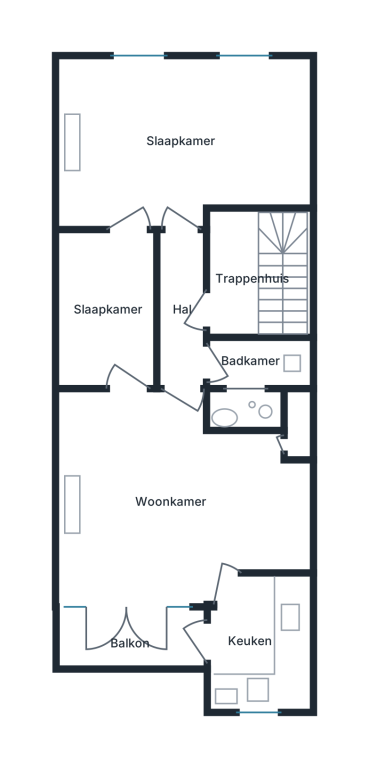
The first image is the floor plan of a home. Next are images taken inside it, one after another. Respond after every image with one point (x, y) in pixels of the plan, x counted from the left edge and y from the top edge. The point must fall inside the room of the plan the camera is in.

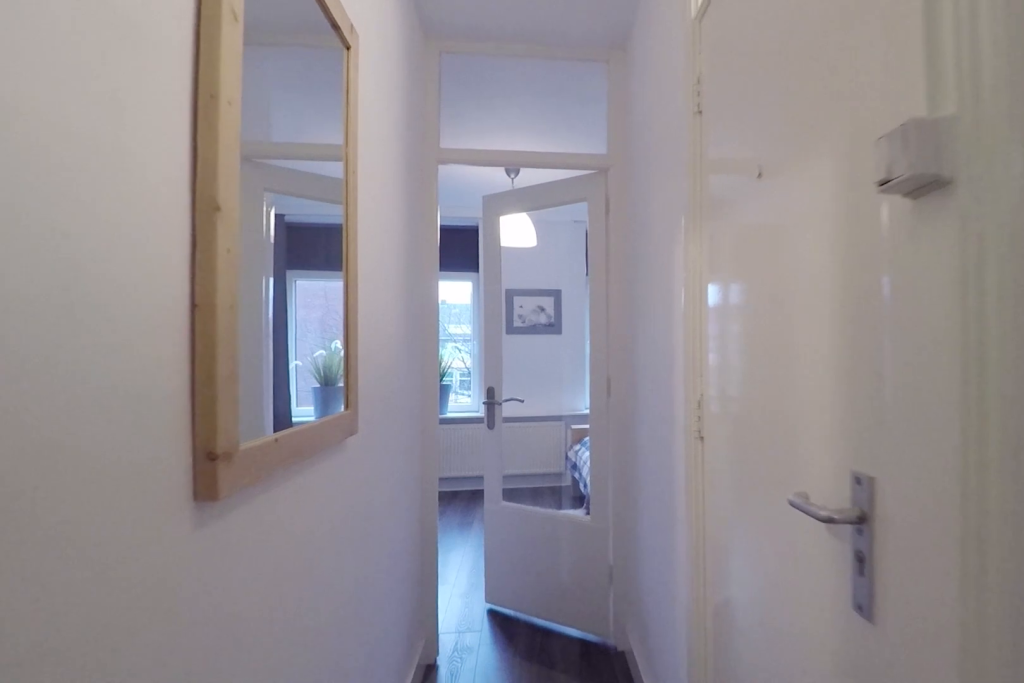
(182, 310)
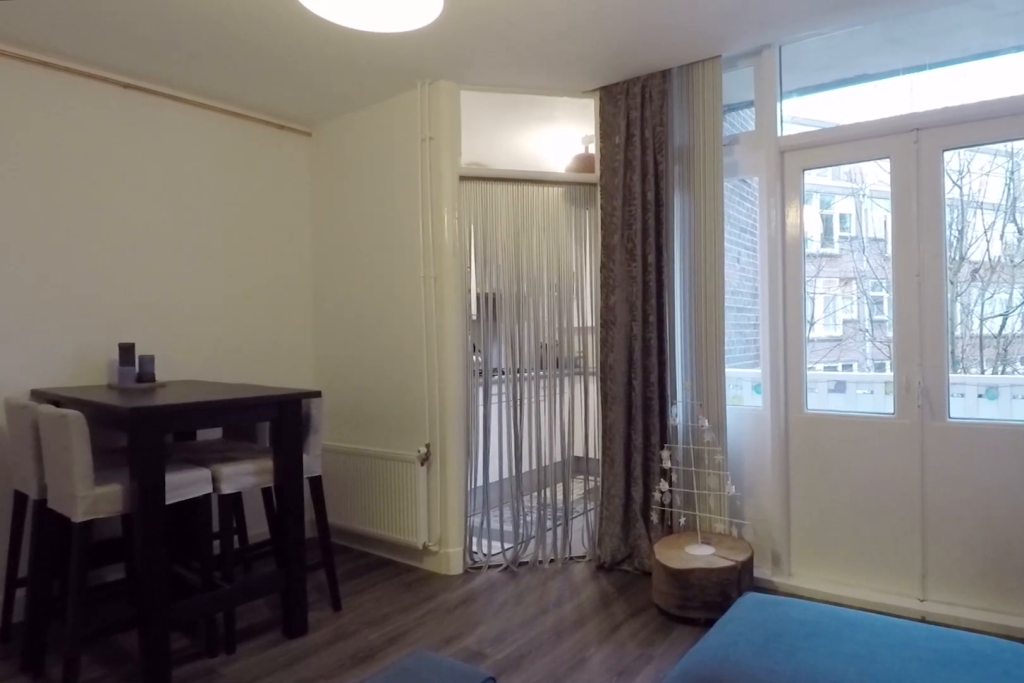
(173, 499)
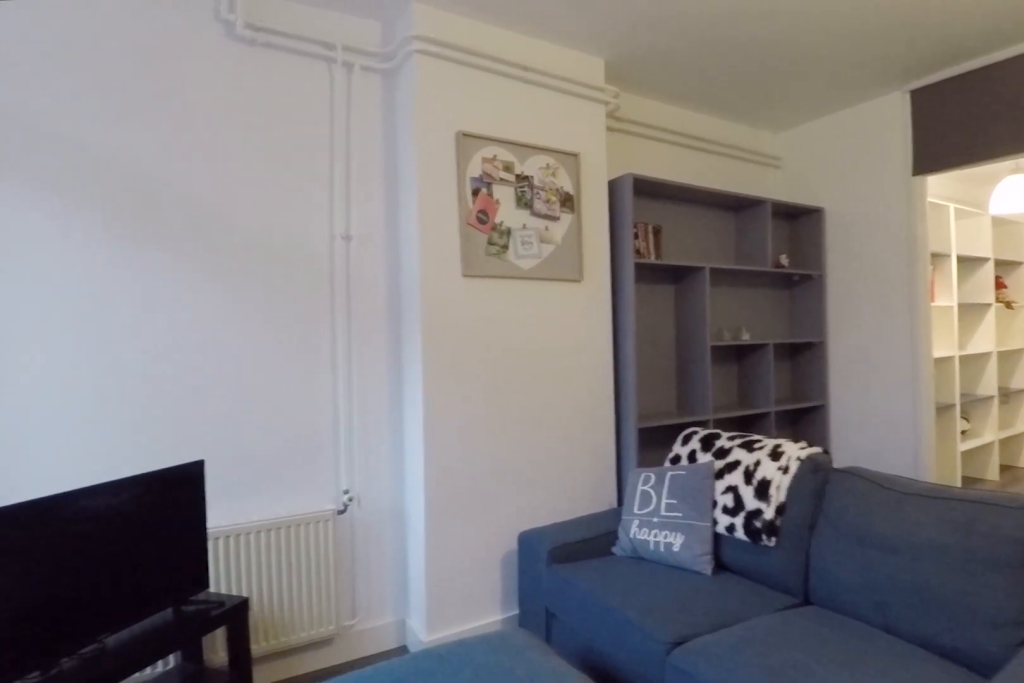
(173, 499)
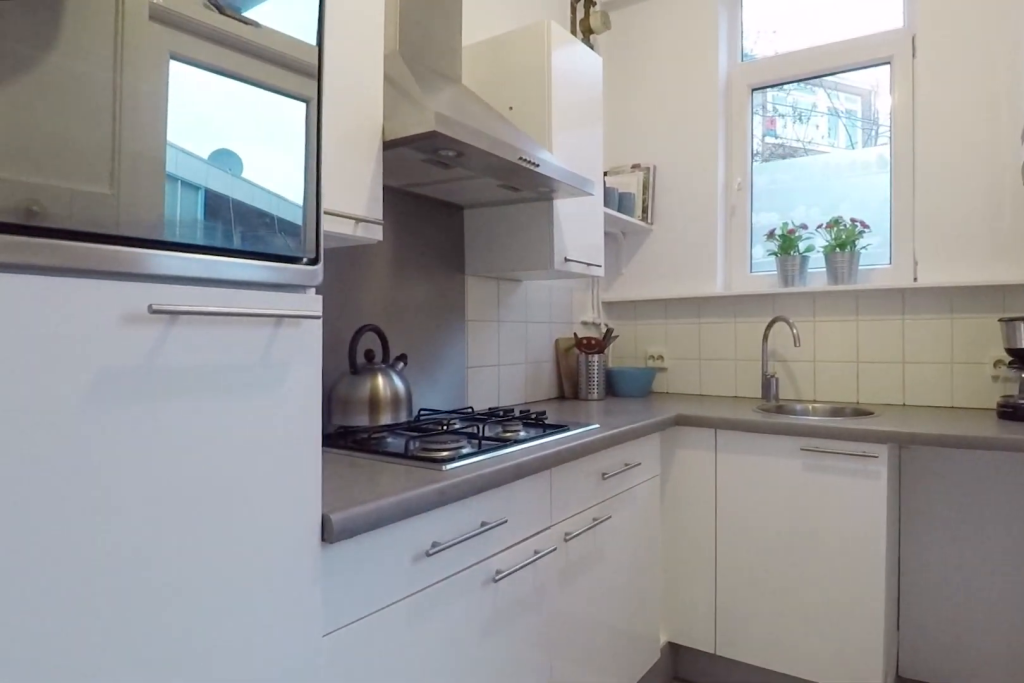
(261, 643)
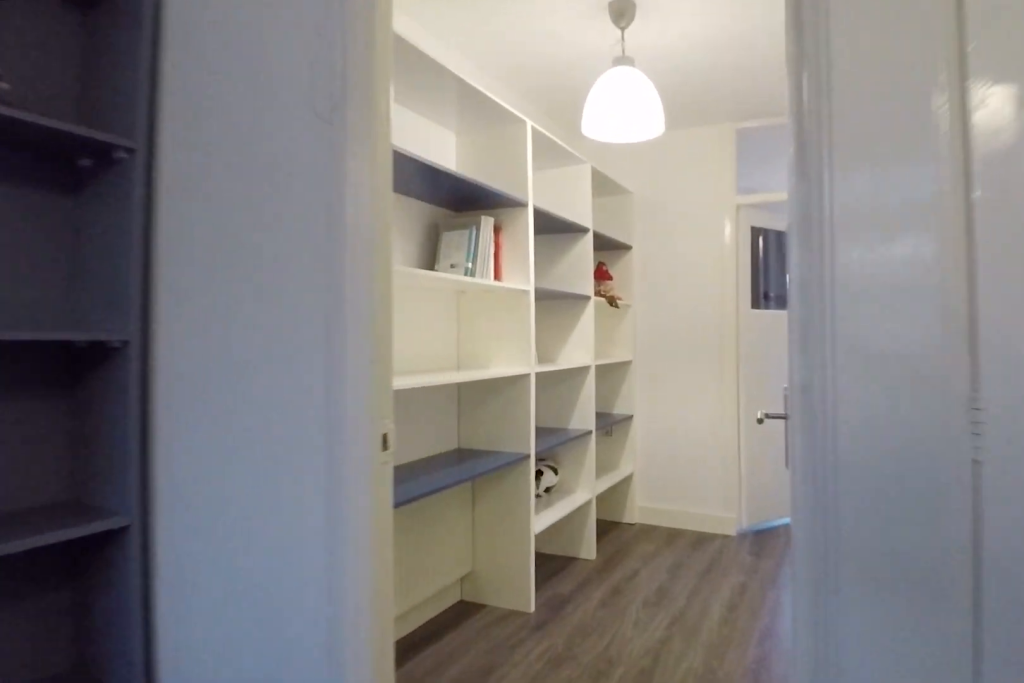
(173, 499)
